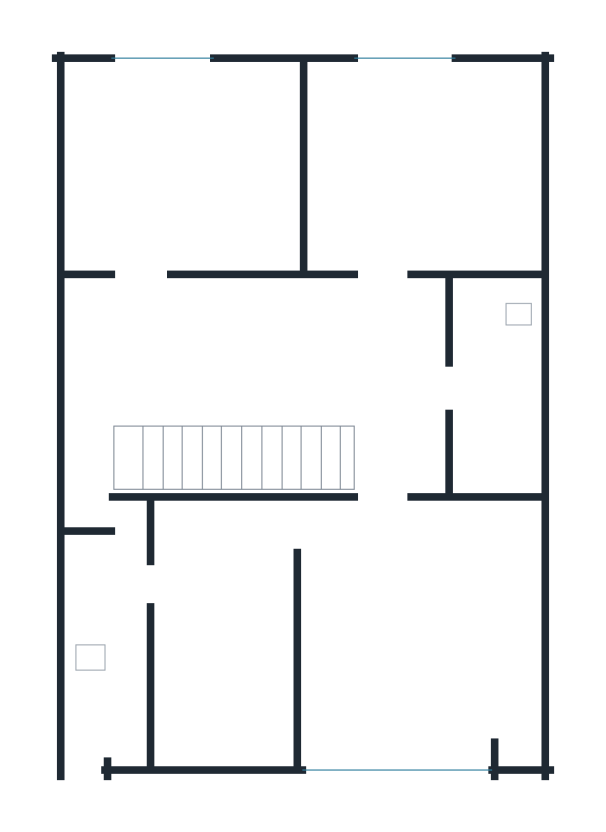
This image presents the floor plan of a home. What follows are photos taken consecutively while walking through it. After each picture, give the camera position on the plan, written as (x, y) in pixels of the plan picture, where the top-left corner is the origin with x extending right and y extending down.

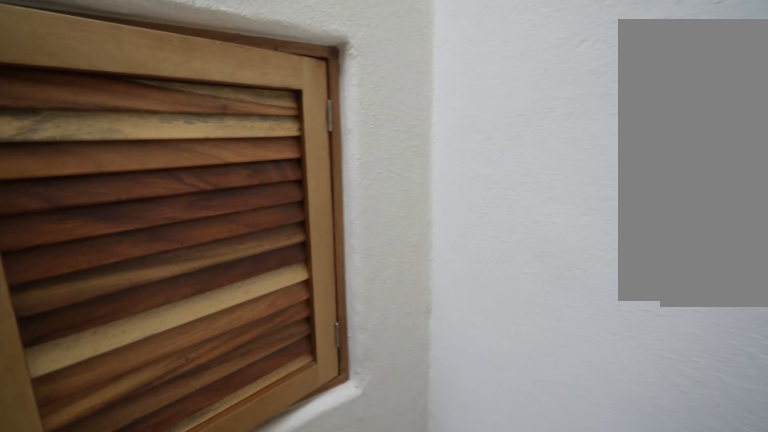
(95, 452)
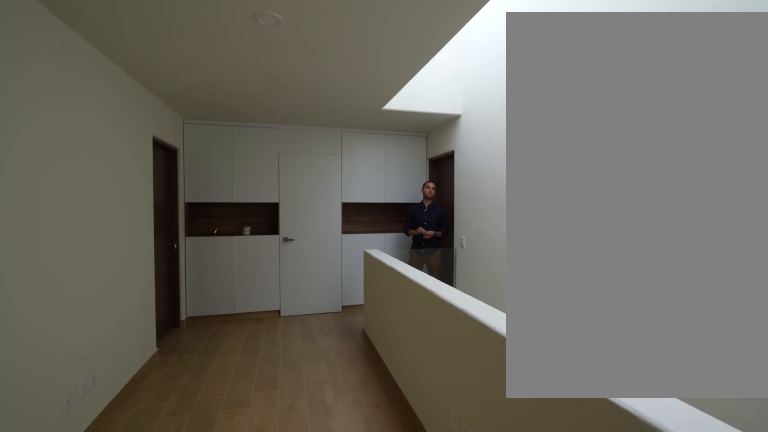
(91, 397)
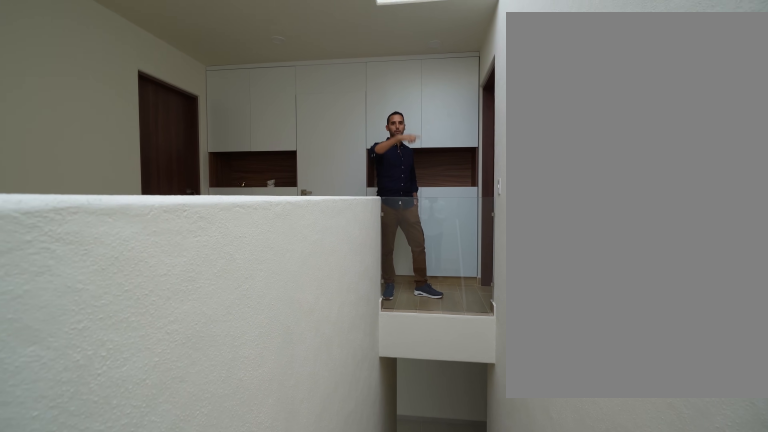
(112, 428)
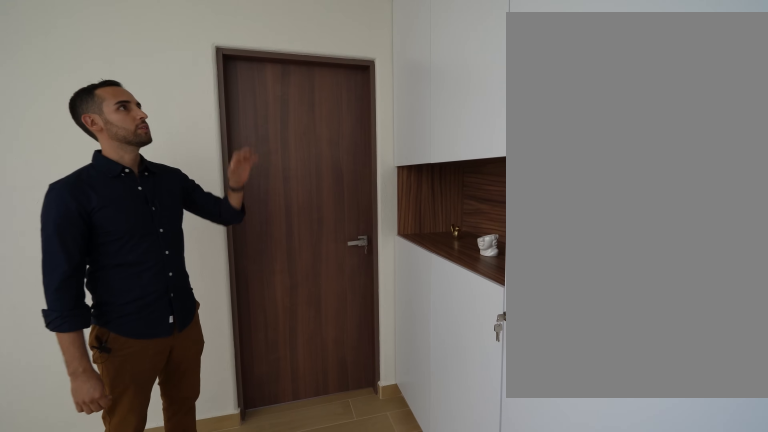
(376, 430)
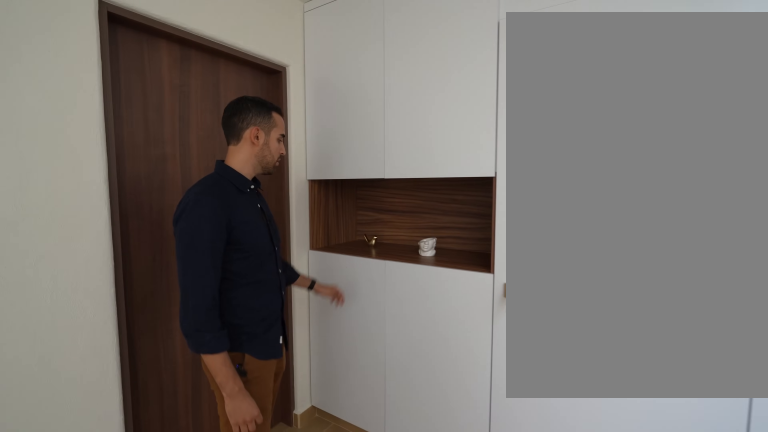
(376, 430)
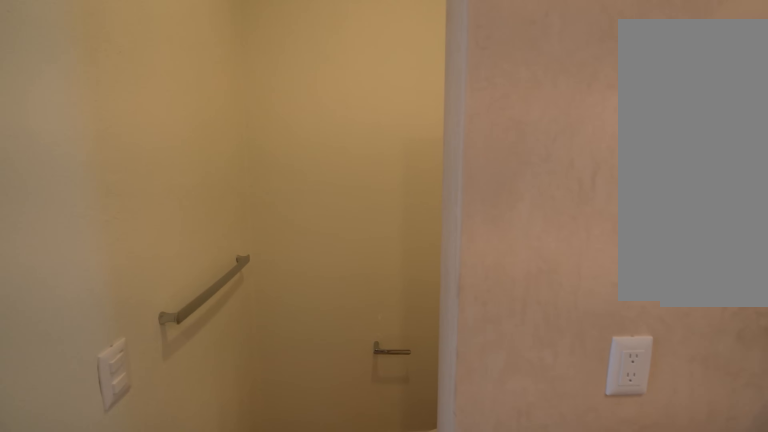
(471, 410)
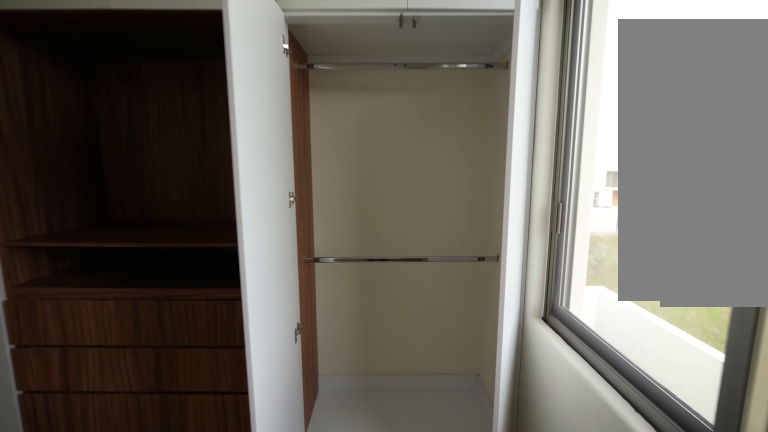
(368, 116)
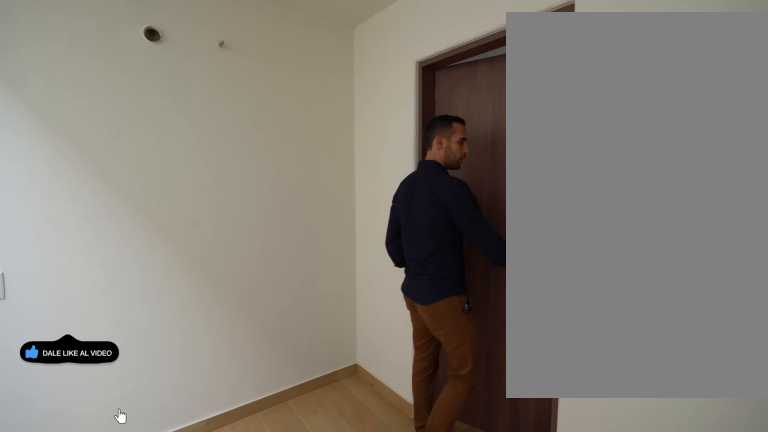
(160, 299)
